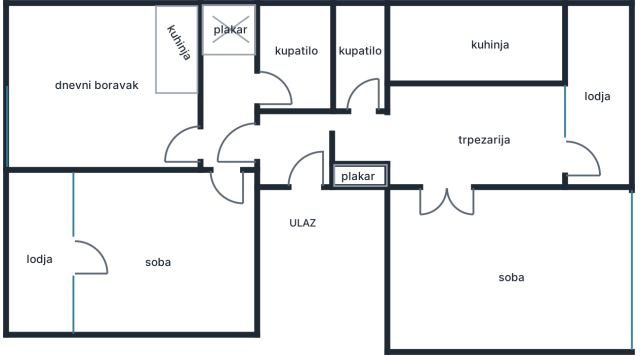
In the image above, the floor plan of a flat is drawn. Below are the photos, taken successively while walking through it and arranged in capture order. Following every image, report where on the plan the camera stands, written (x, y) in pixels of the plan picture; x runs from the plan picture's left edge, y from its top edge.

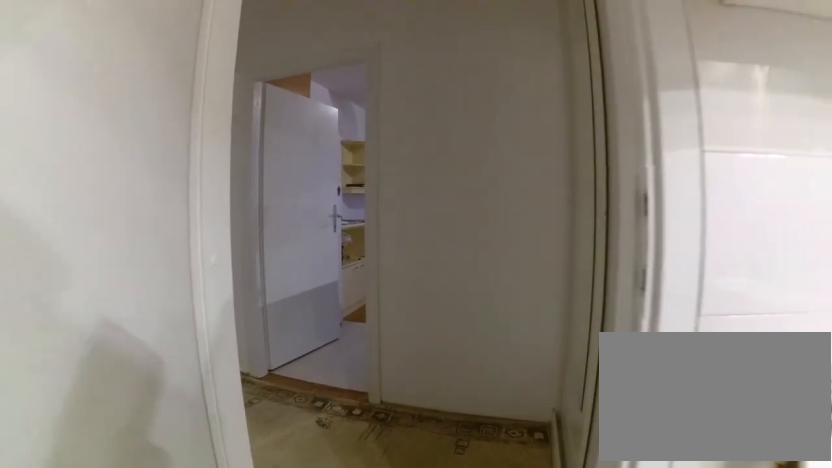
(284, 74)
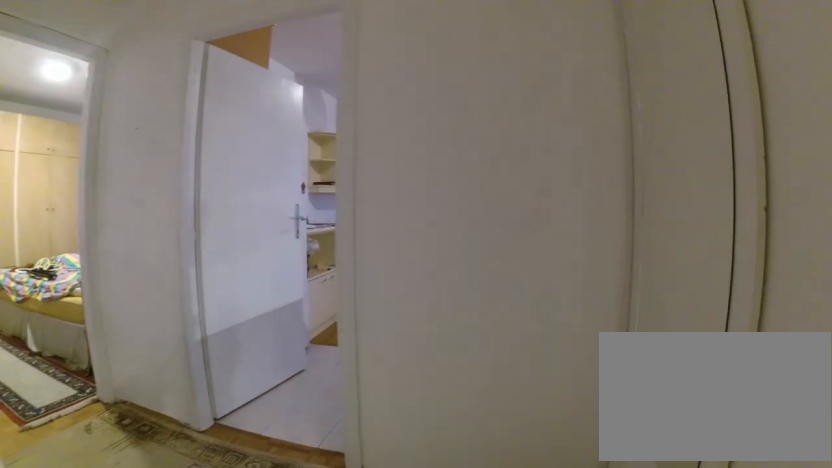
(265, 74)
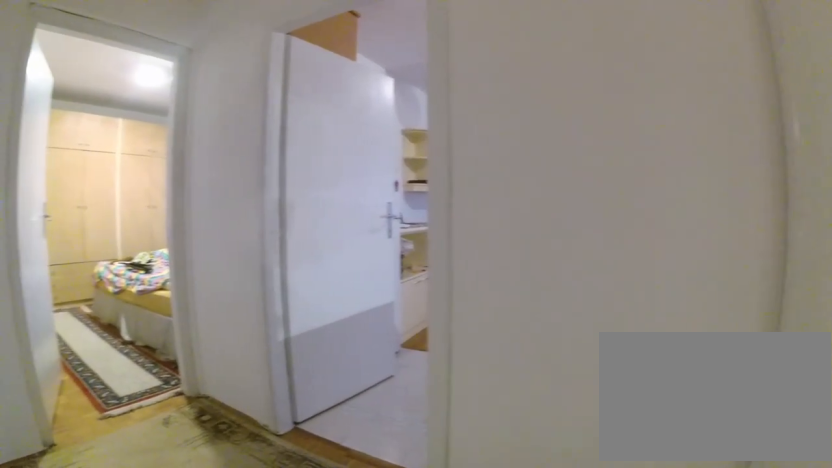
(249, 70)
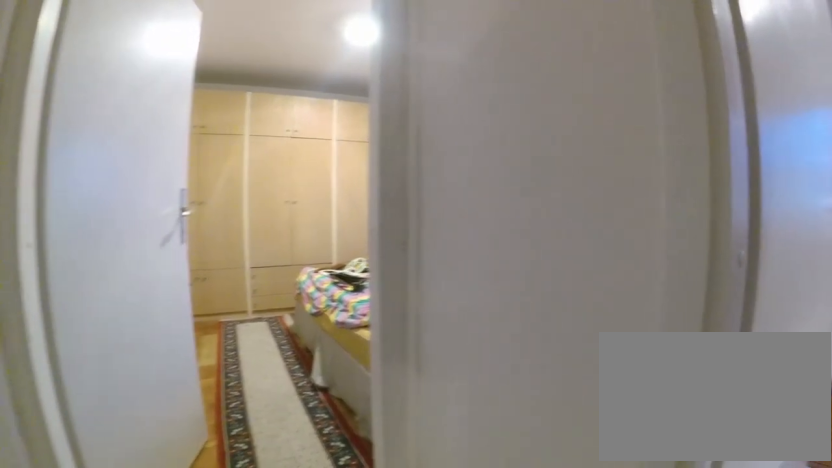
(237, 110)
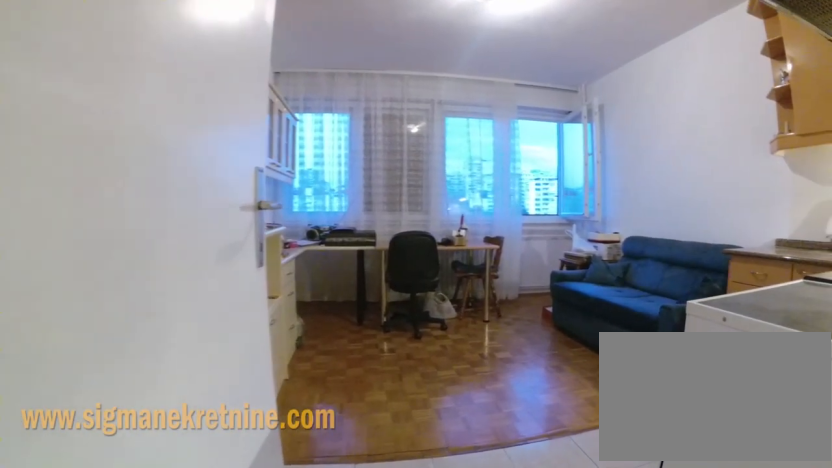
(227, 148)
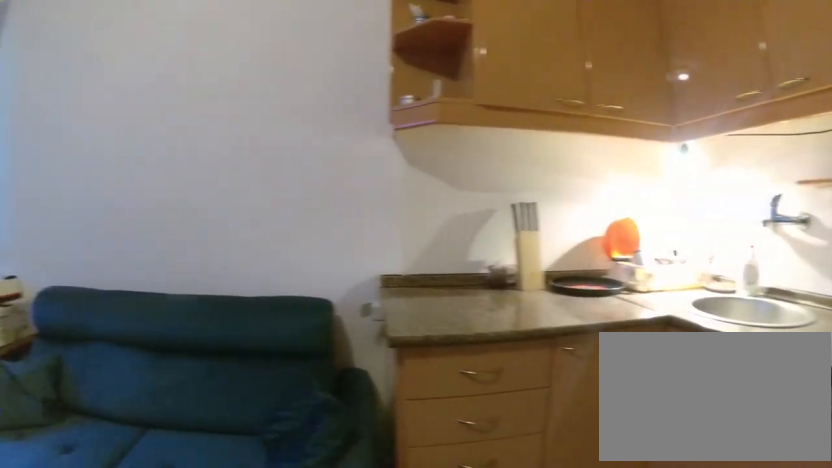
(156, 79)
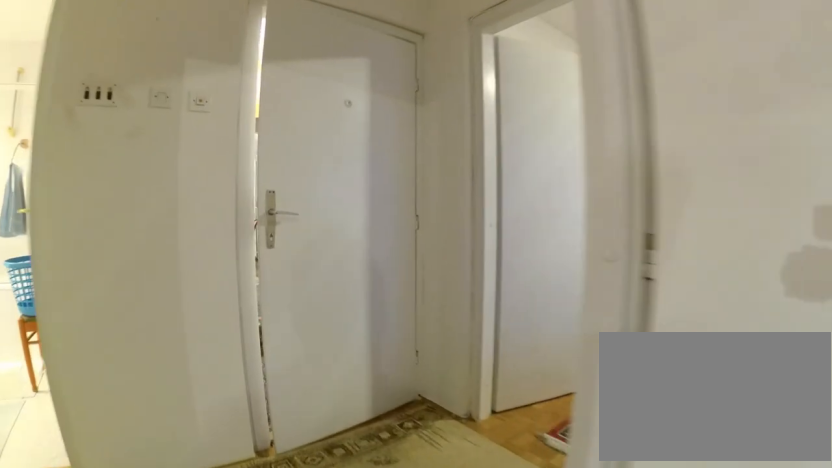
(178, 134)
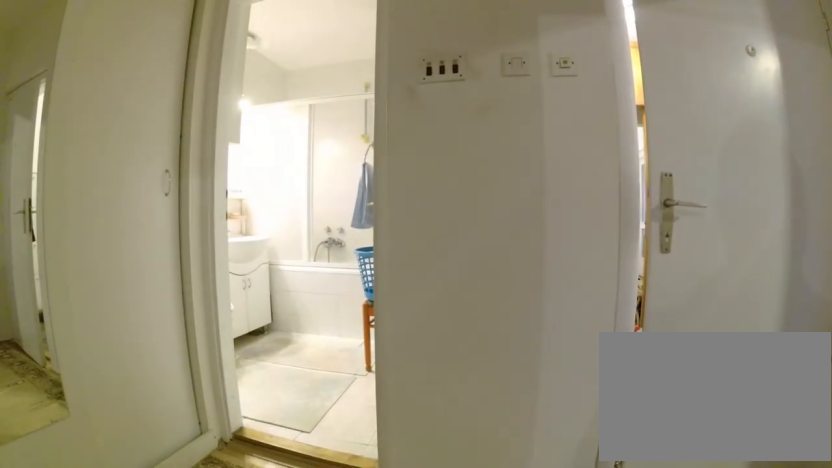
(188, 146)
